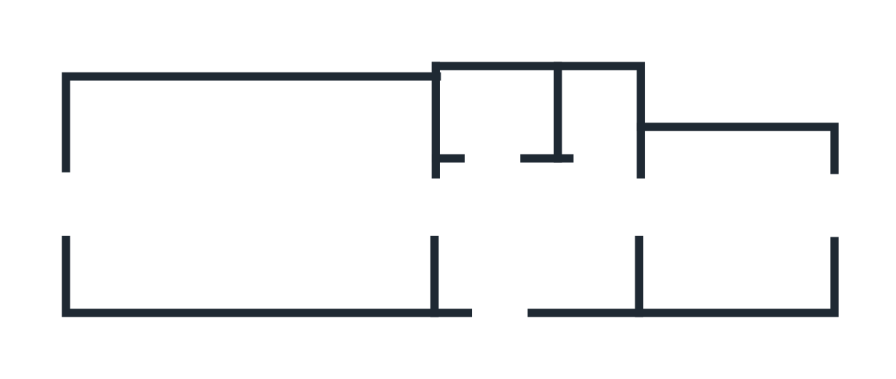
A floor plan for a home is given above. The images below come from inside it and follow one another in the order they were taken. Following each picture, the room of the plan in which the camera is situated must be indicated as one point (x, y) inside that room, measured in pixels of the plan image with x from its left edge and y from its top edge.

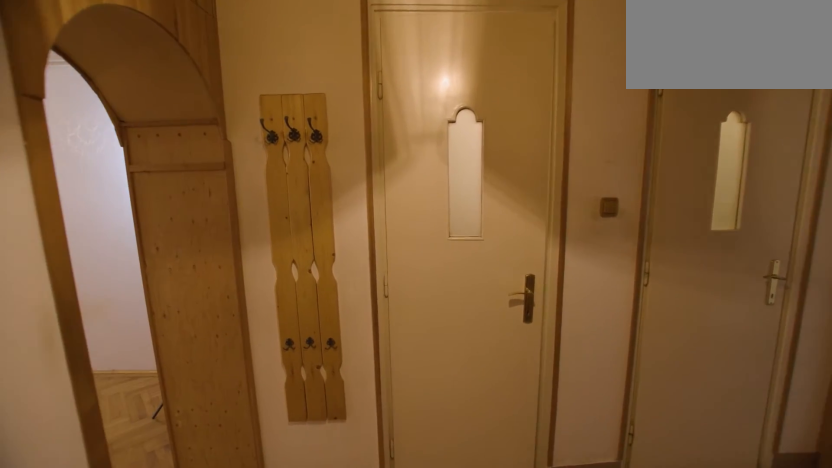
(500, 243)
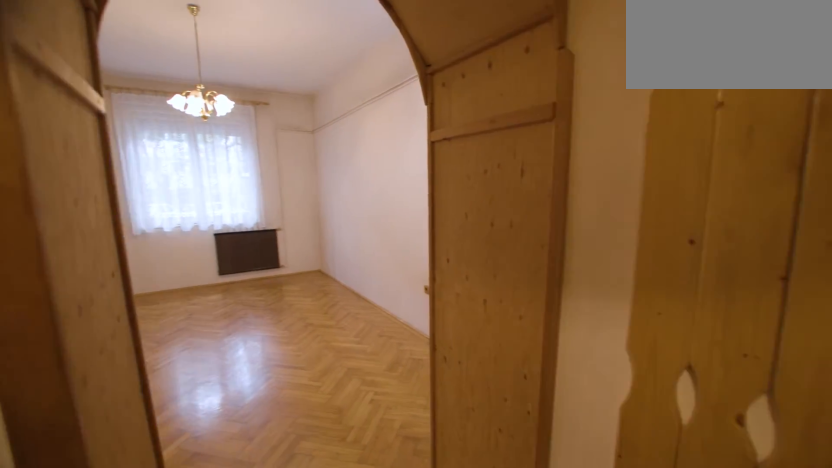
(500, 242)
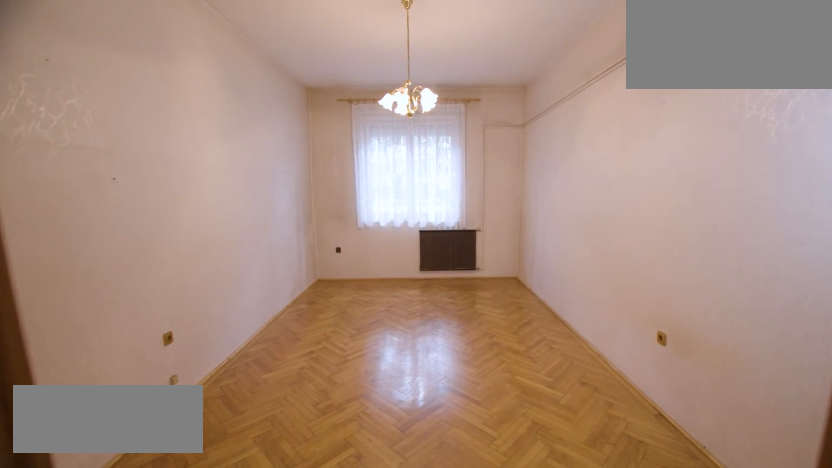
(258, 202)
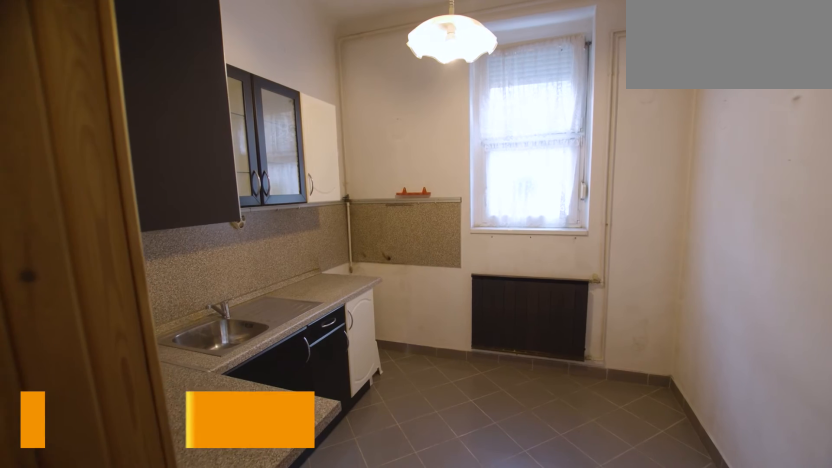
(542, 233)
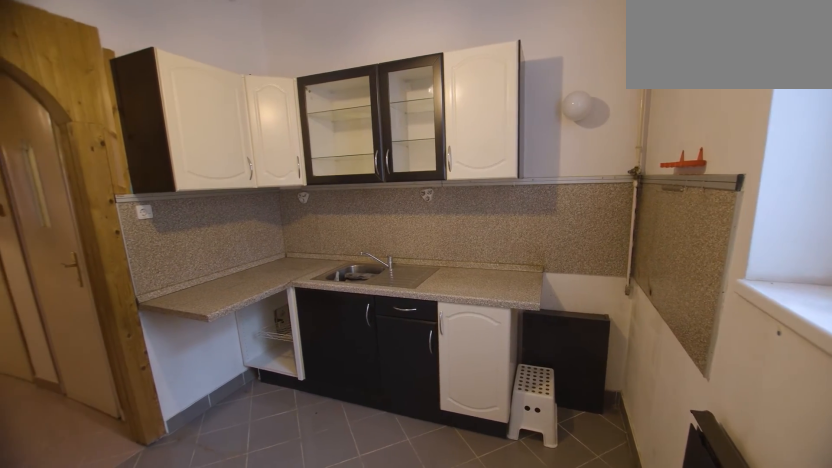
(742, 220)
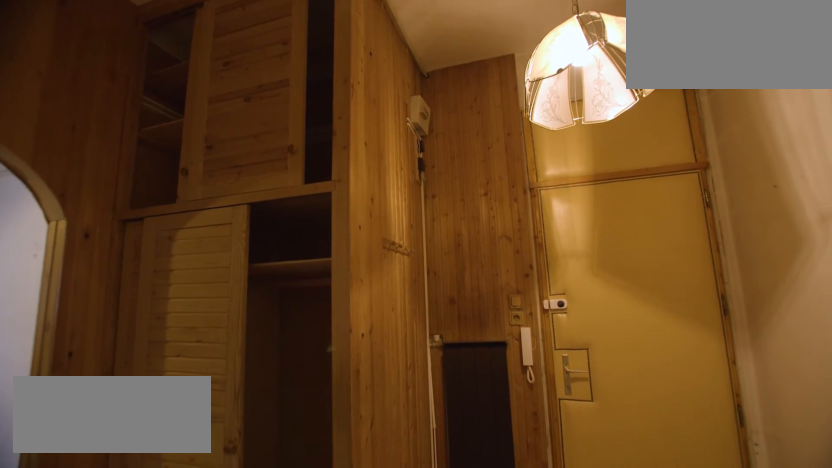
(542, 233)
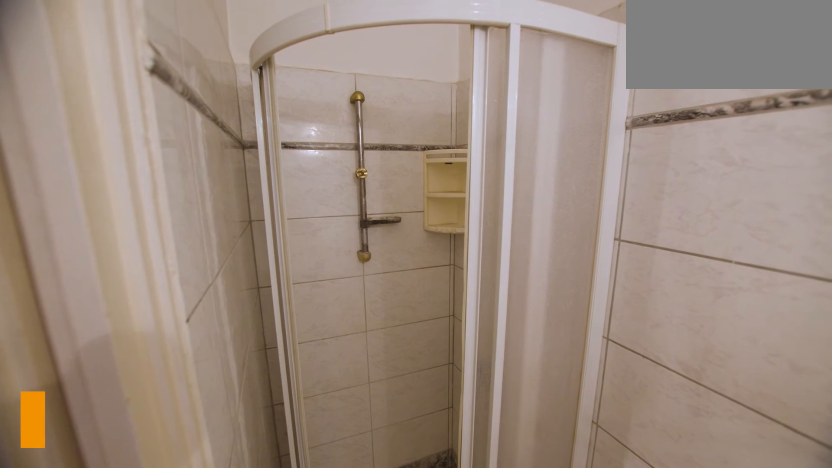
(503, 118)
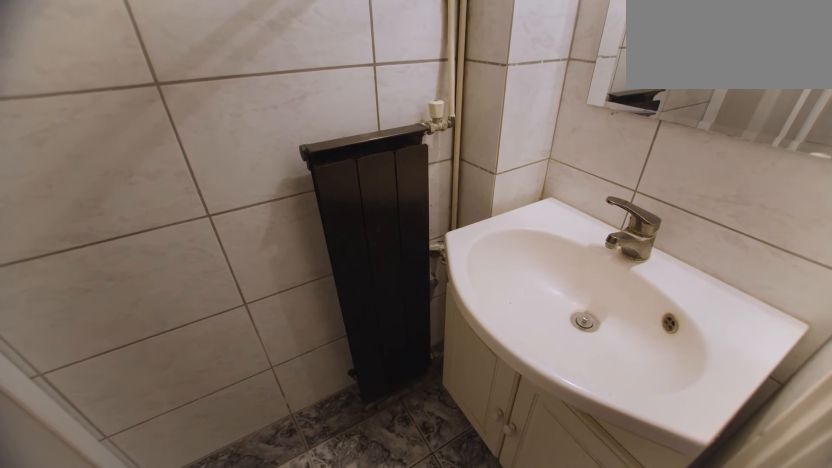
(504, 118)
